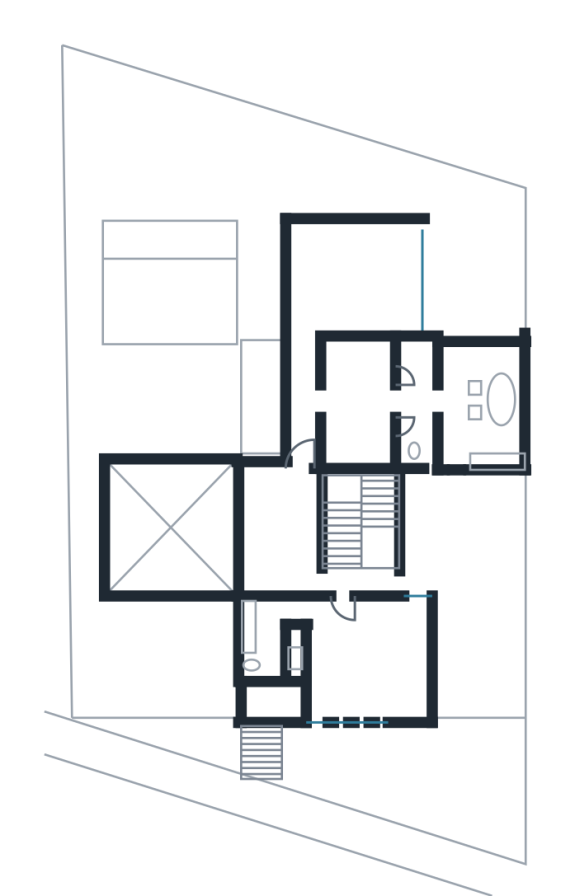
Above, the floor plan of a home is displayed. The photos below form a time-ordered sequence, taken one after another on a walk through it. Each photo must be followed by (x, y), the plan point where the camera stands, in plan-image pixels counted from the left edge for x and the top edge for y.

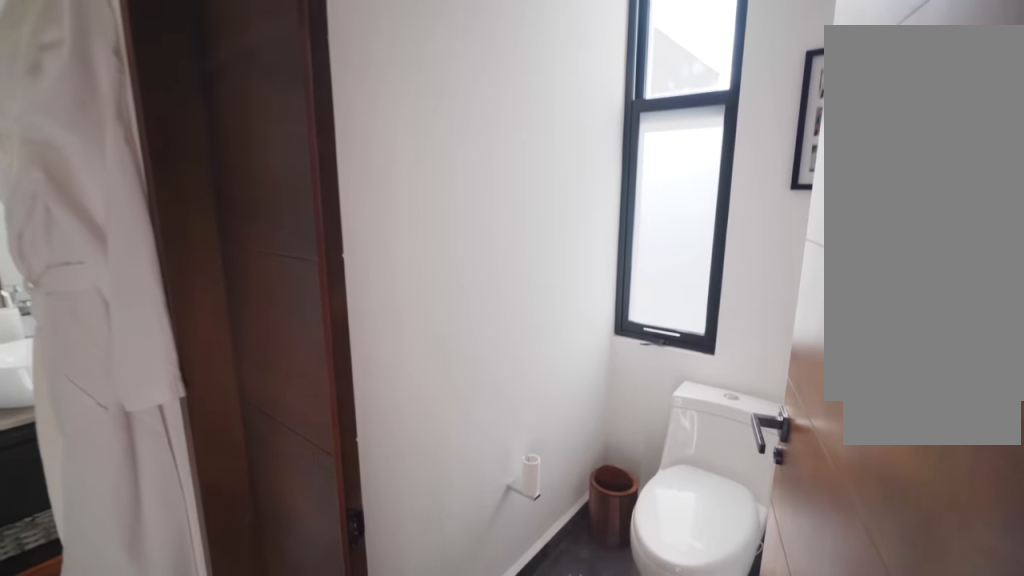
(399, 402)
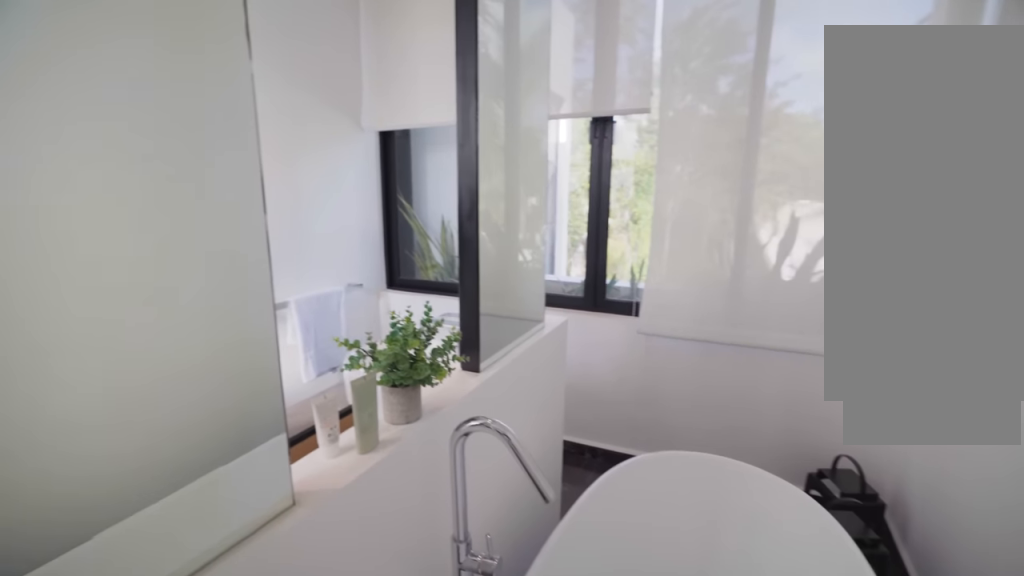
(505, 425)
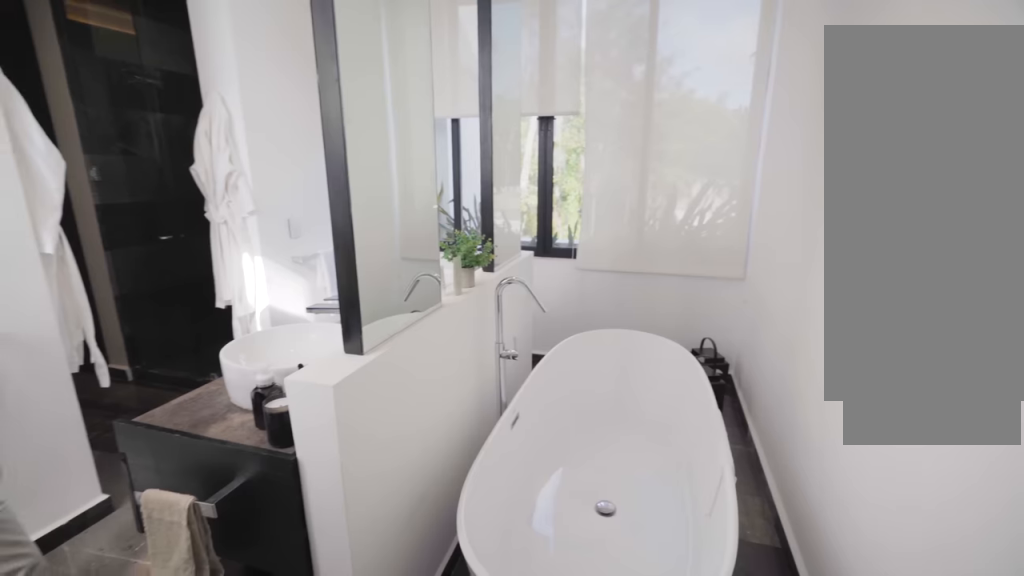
(497, 430)
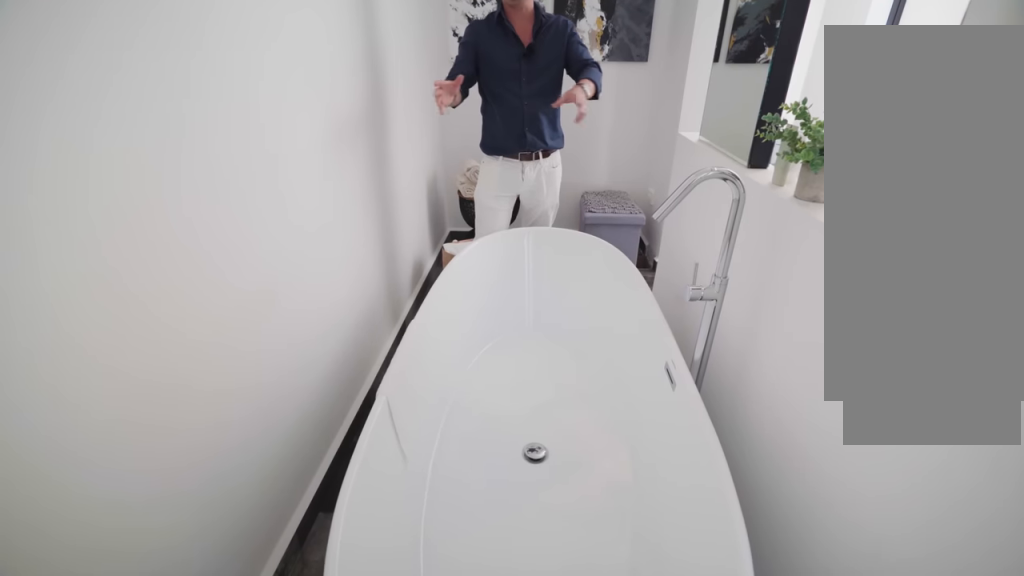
(494, 366)
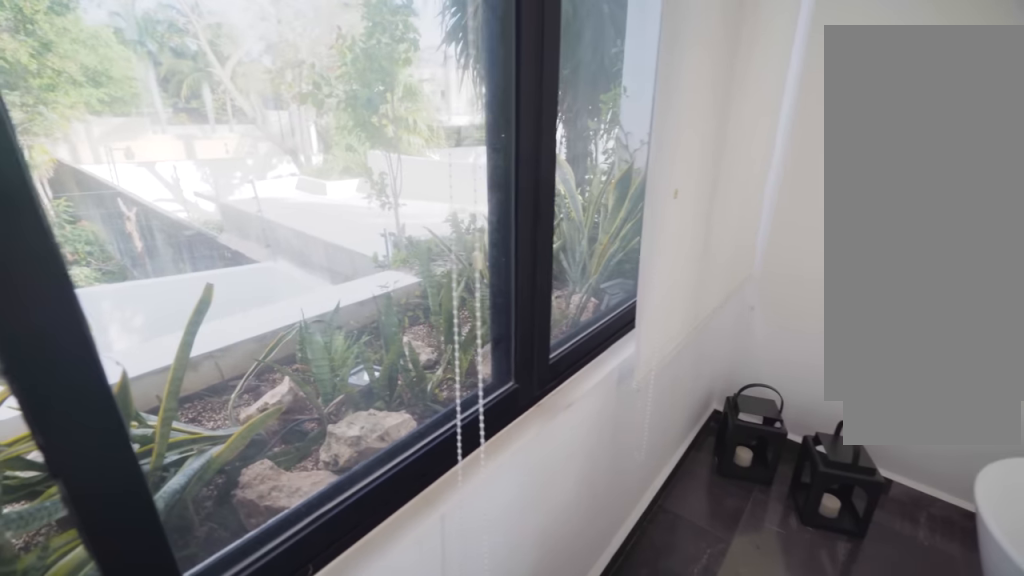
(454, 368)
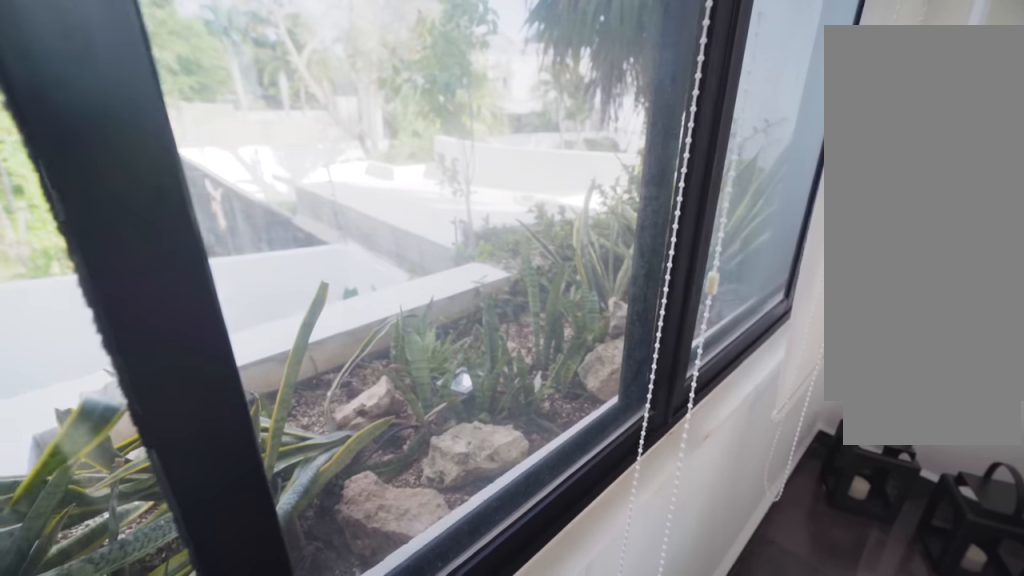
(455, 366)
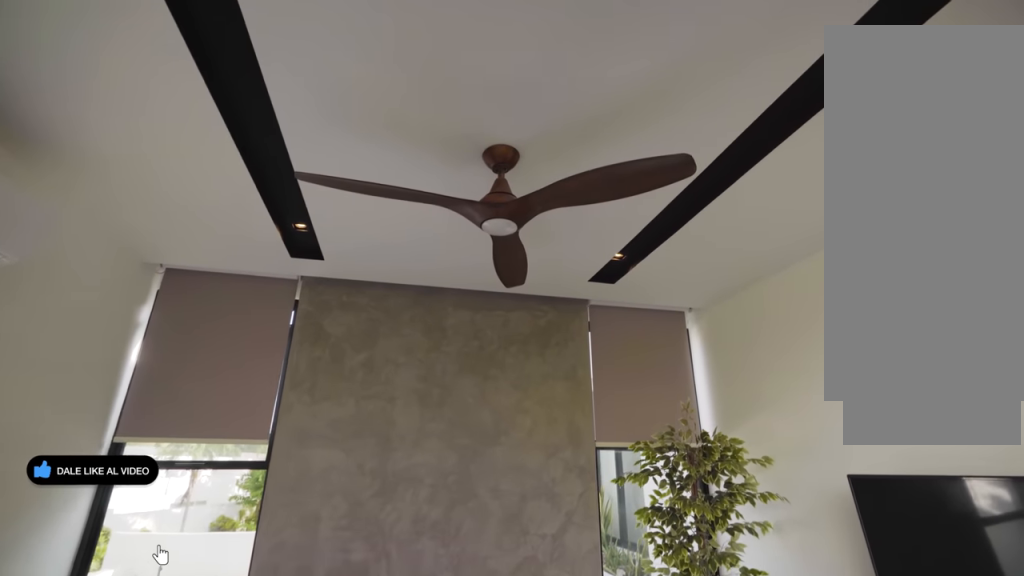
(317, 308)
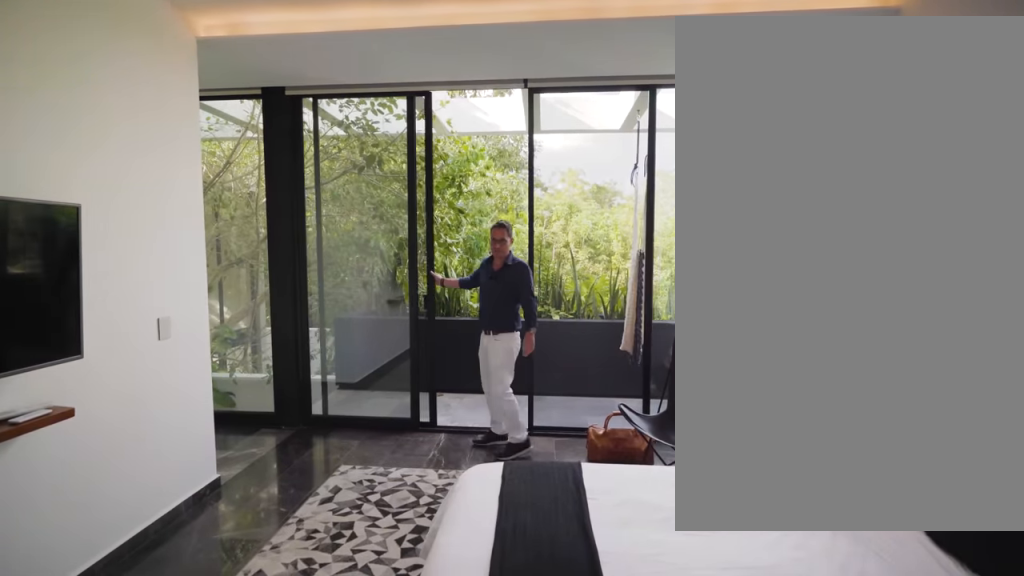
(408, 272)
